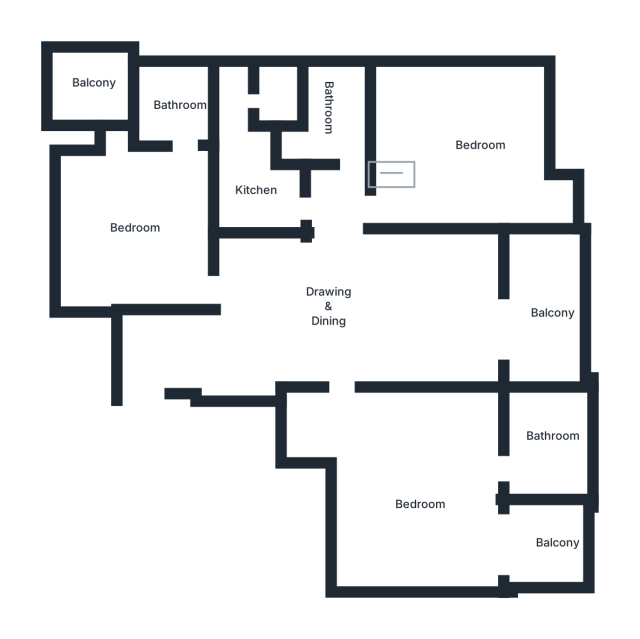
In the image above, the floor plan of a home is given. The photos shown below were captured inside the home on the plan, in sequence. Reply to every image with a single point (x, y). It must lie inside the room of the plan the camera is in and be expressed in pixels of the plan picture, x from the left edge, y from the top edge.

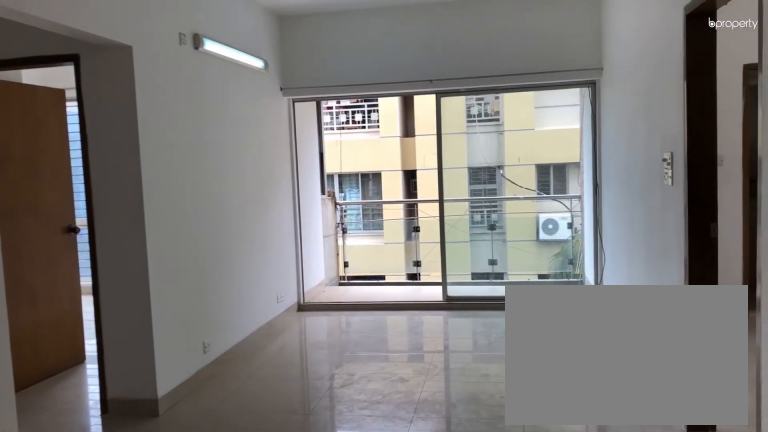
(333, 306)
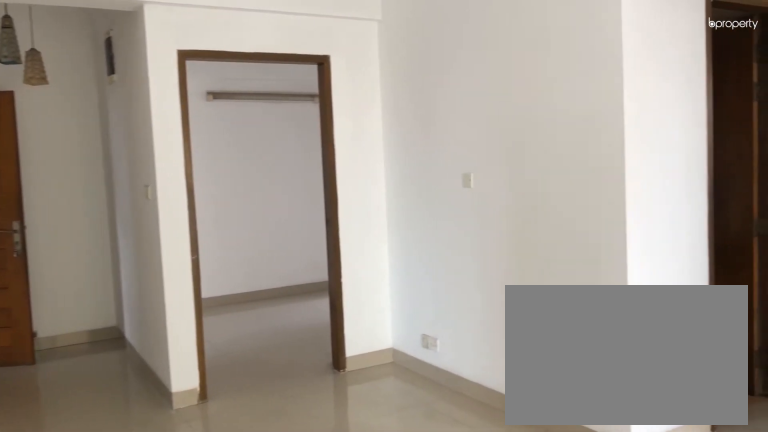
(333, 307)
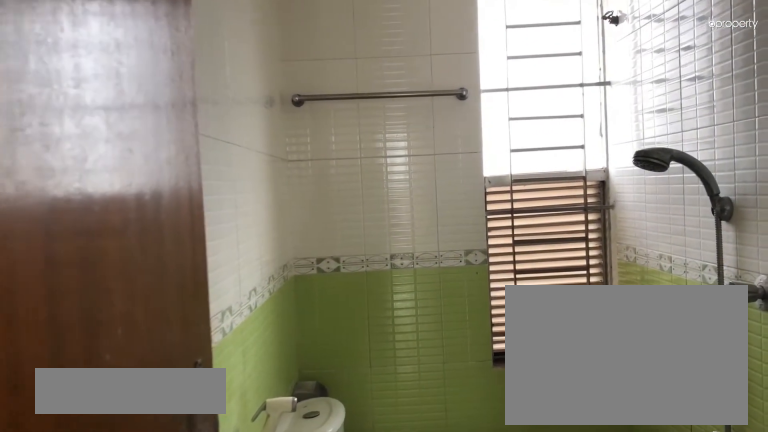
(333, 101)
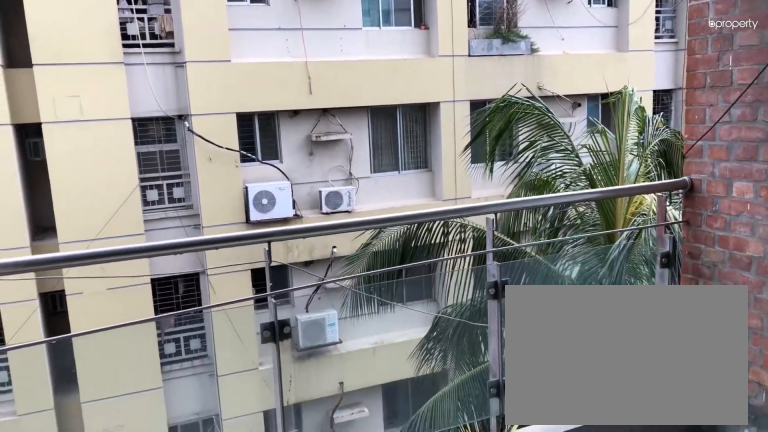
(553, 306)
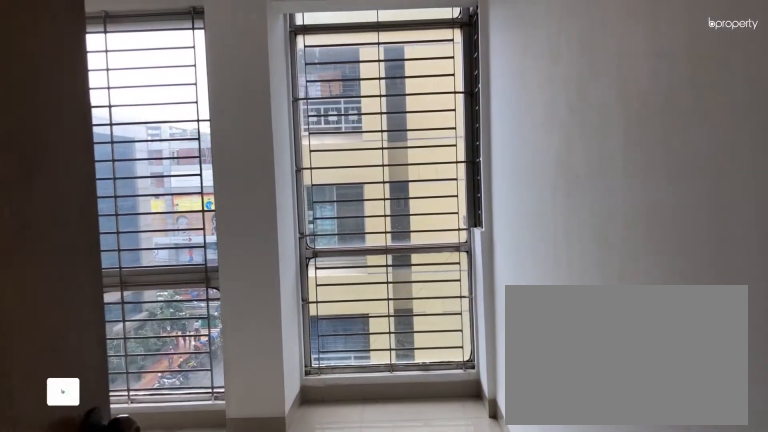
(477, 140)
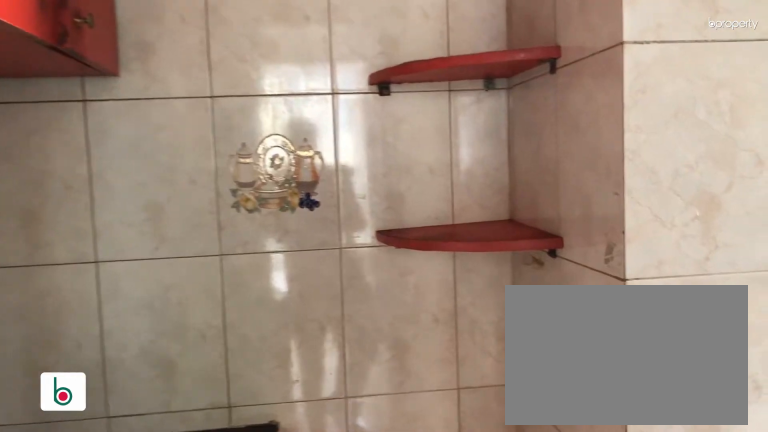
(258, 186)
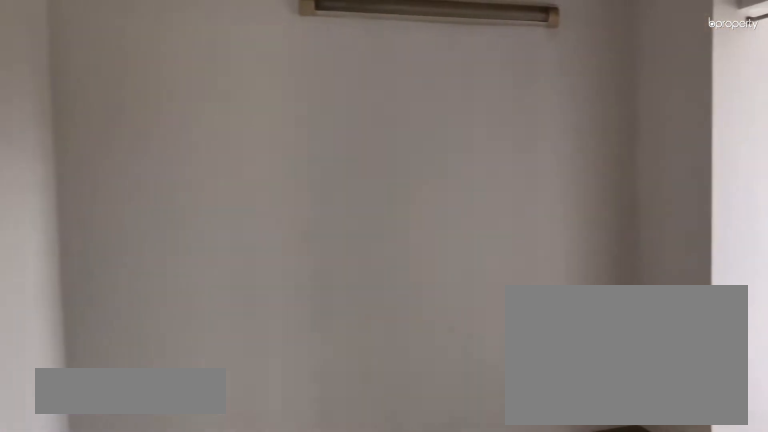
(140, 224)
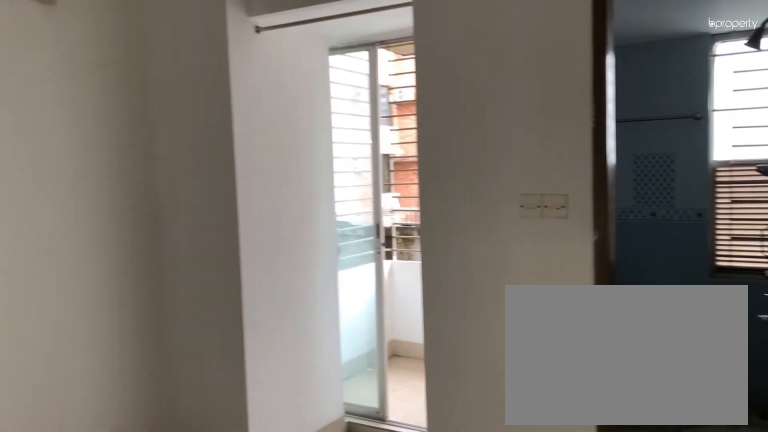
(140, 224)
